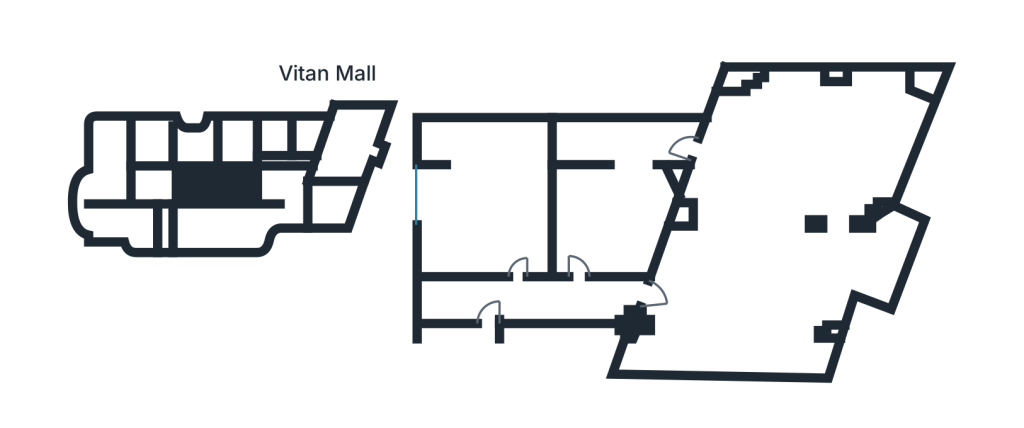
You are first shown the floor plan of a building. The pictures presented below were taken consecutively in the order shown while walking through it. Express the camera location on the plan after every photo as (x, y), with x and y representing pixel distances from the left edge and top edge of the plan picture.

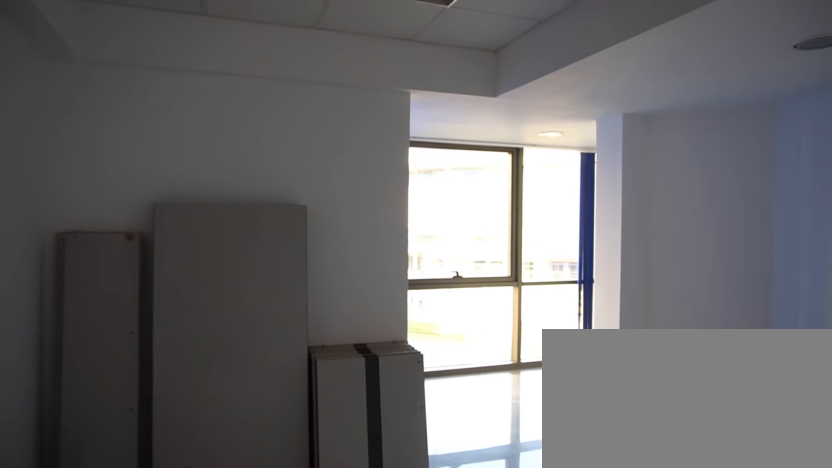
(600, 242)
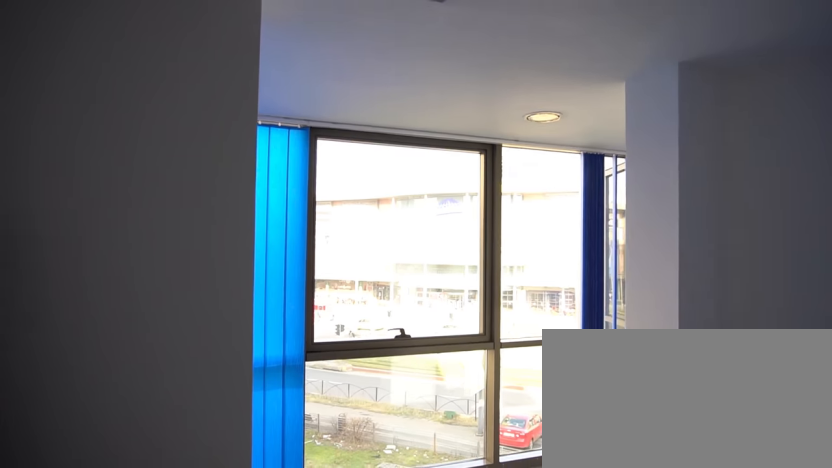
(607, 255)
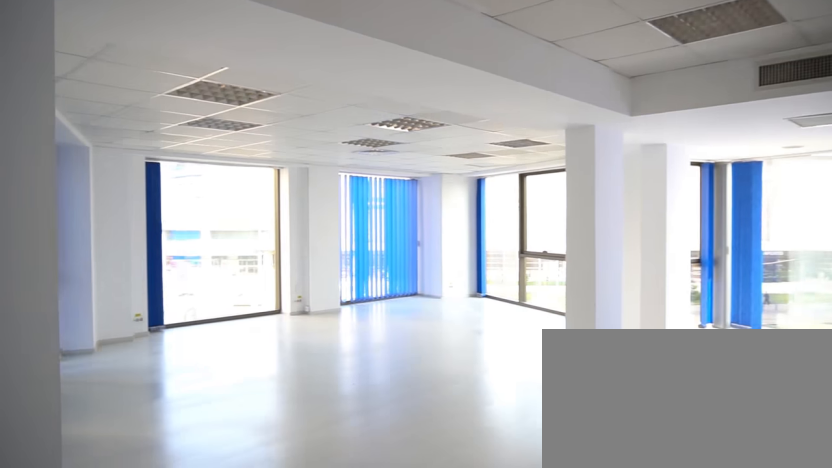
(667, 315)
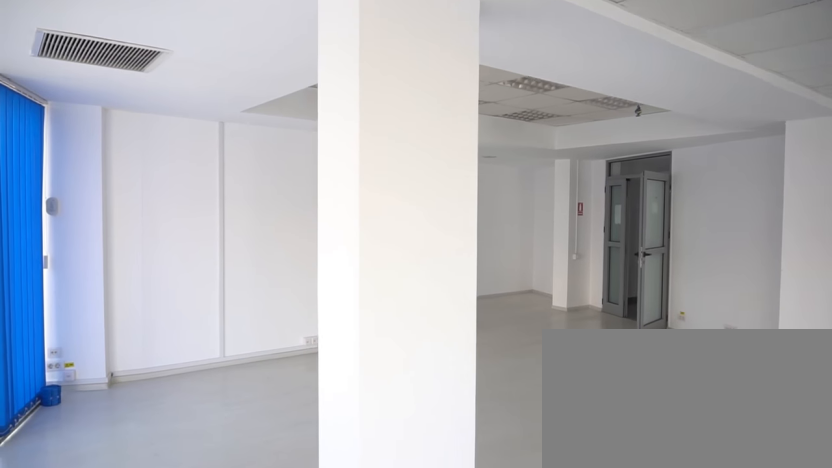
(888, 157)
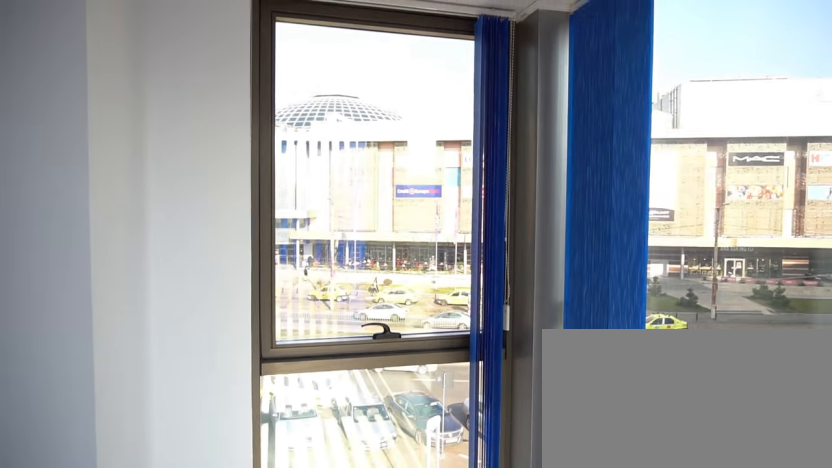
(879, 298)
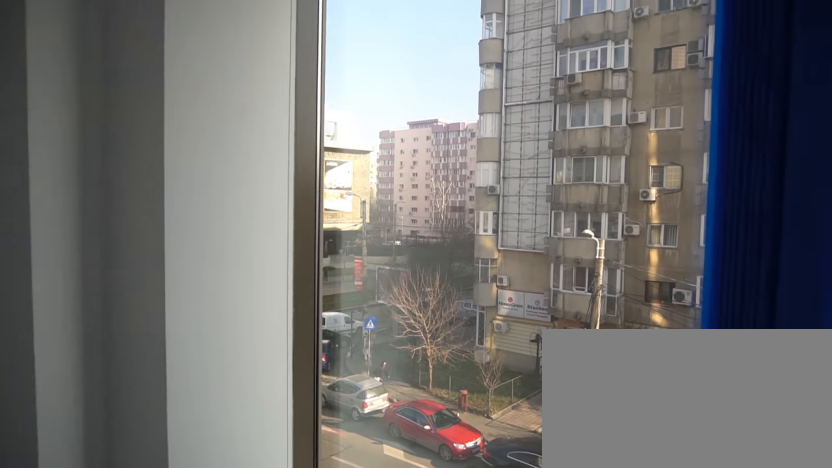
(757, 358)
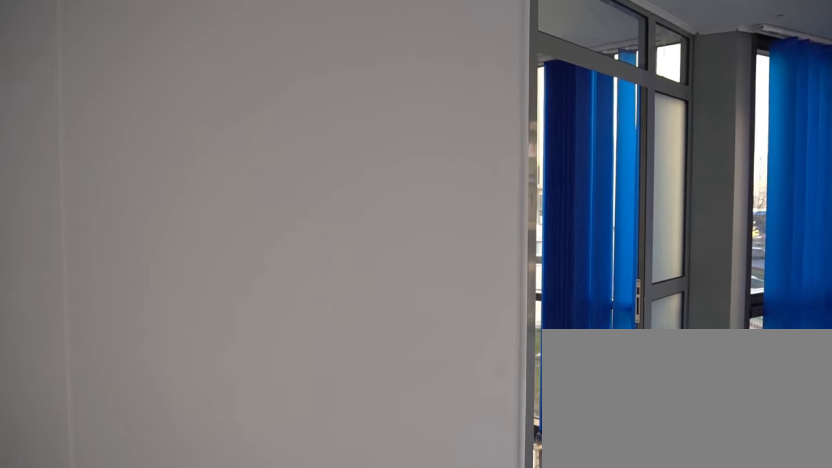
(709, 200)
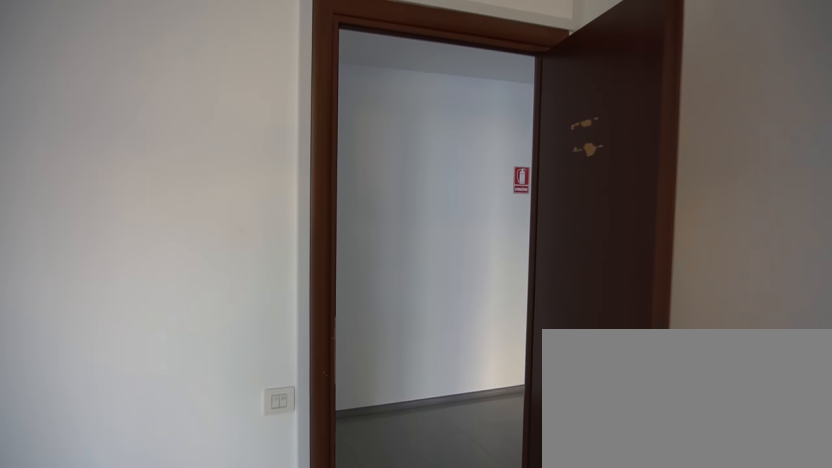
(578, 285)
